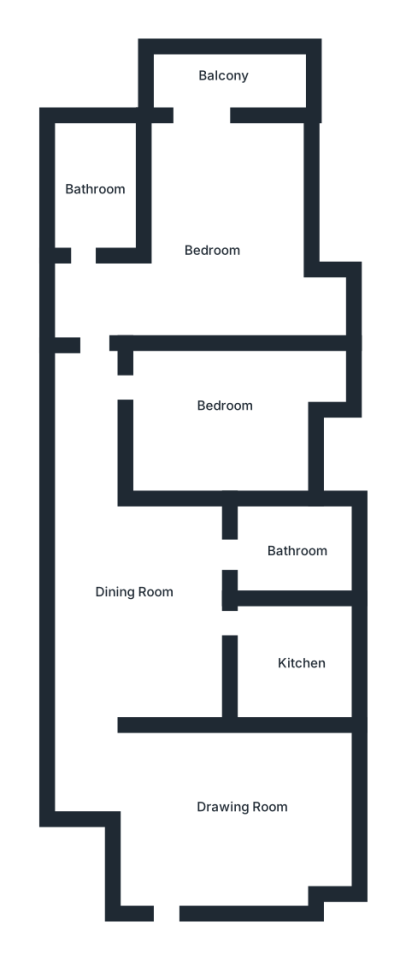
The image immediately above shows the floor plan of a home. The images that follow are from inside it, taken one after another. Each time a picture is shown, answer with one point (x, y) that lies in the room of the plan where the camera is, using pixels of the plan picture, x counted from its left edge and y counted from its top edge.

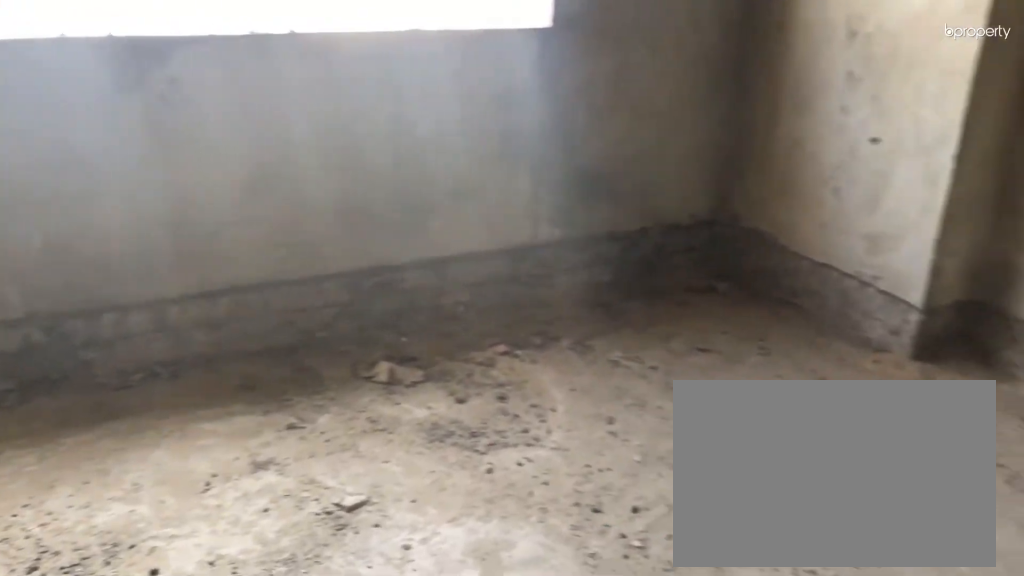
(217, 811)
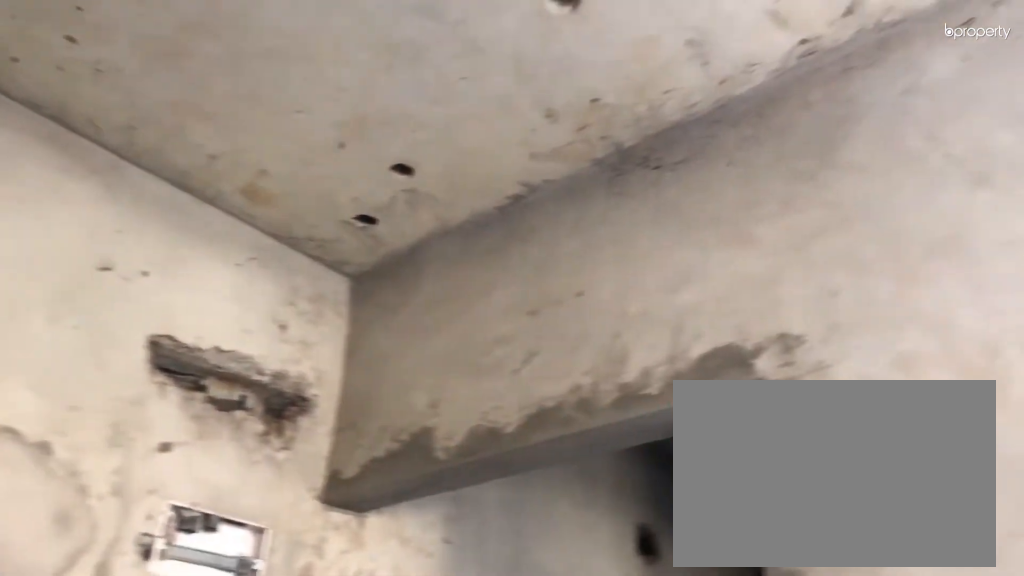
(217, 811)
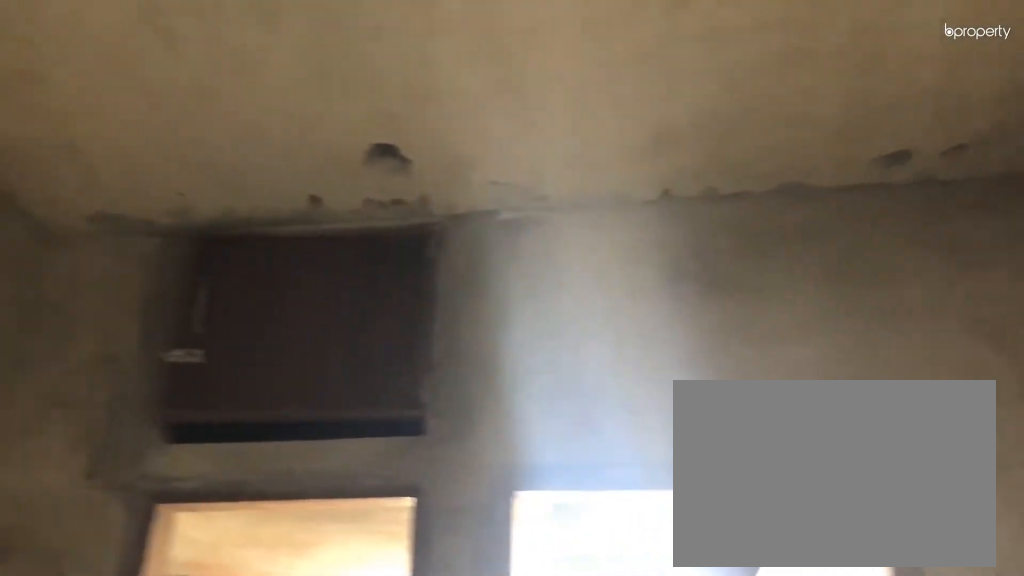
(168, 626)
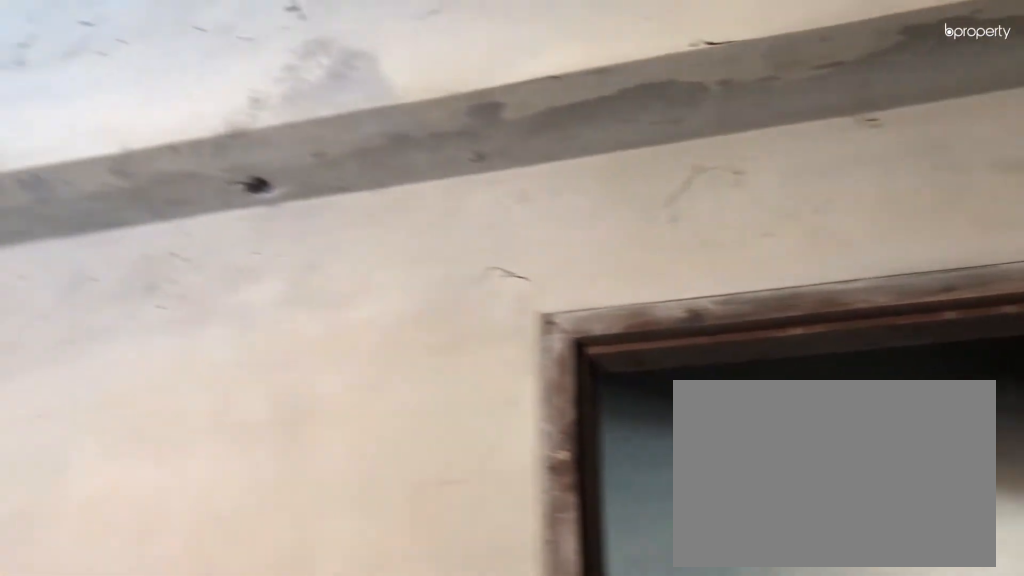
(207, 402)
